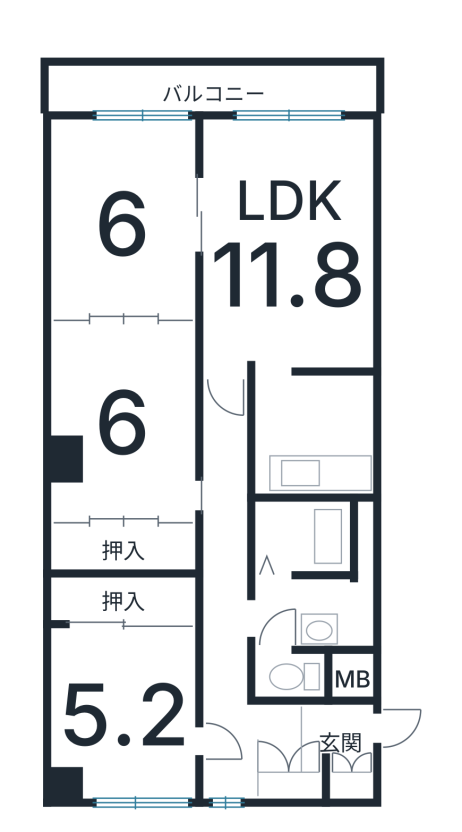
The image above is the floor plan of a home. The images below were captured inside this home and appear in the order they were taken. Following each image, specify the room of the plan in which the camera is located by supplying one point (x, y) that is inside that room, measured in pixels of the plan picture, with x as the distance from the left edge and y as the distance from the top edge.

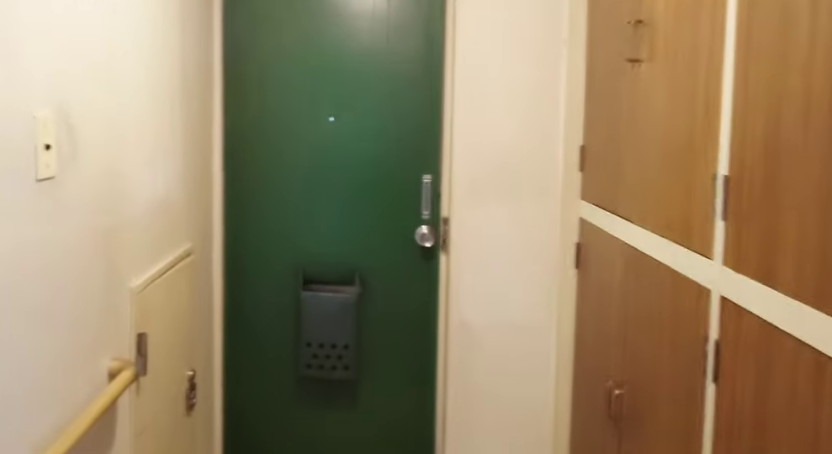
(304, 760)
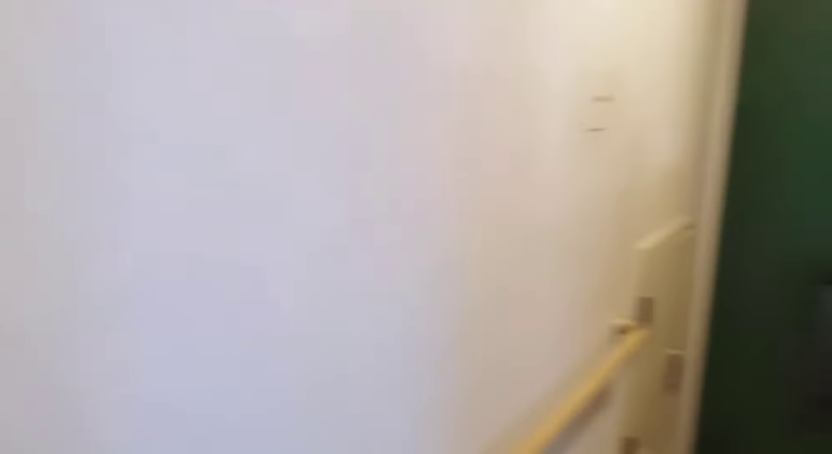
(304, 760)
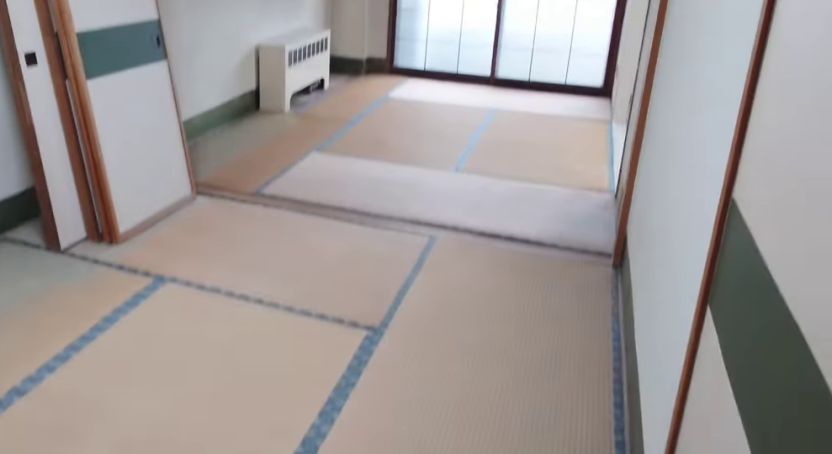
(112, 448)
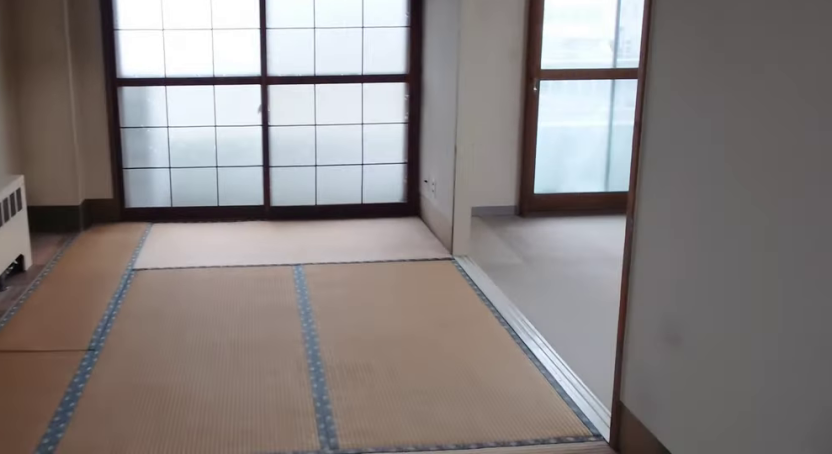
(118, 230)
